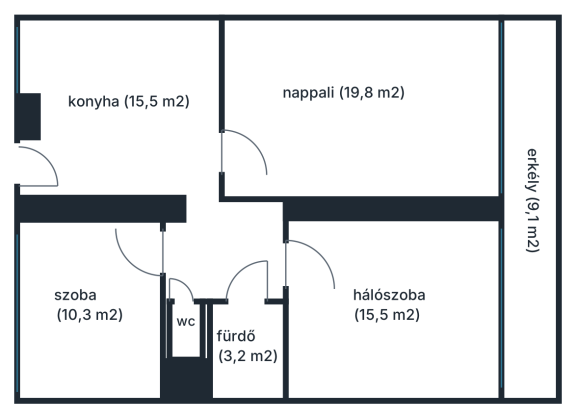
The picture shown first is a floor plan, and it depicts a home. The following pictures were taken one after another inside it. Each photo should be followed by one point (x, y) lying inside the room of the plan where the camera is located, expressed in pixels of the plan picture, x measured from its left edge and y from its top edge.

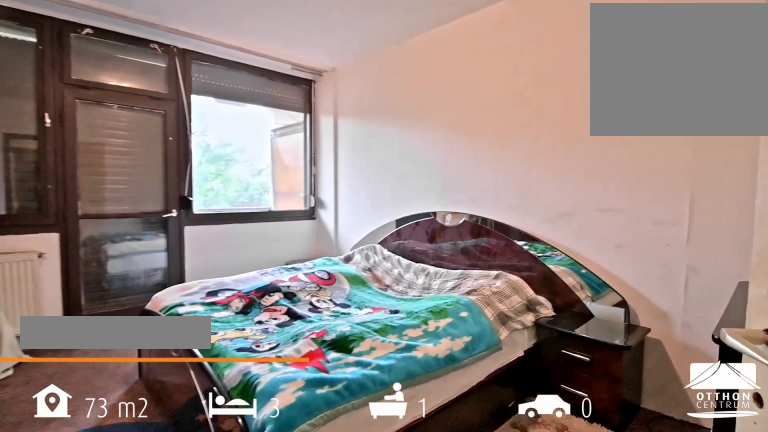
(397, 308)
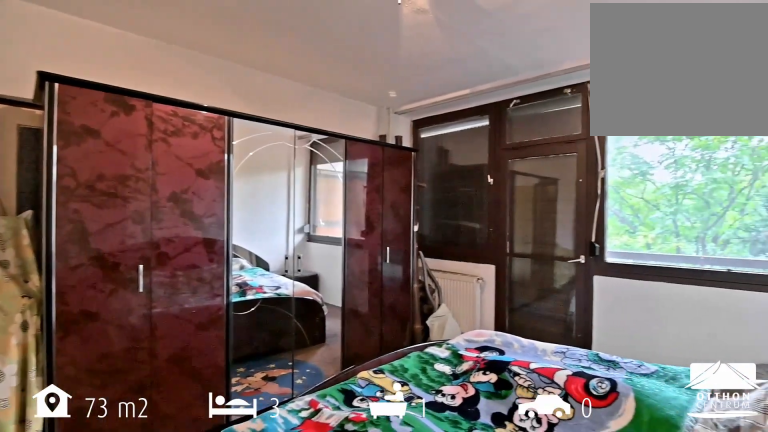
(397, 307)
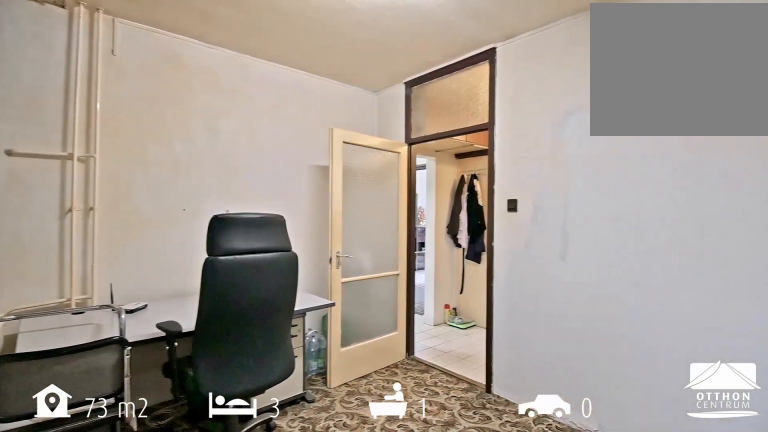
(90, 308)
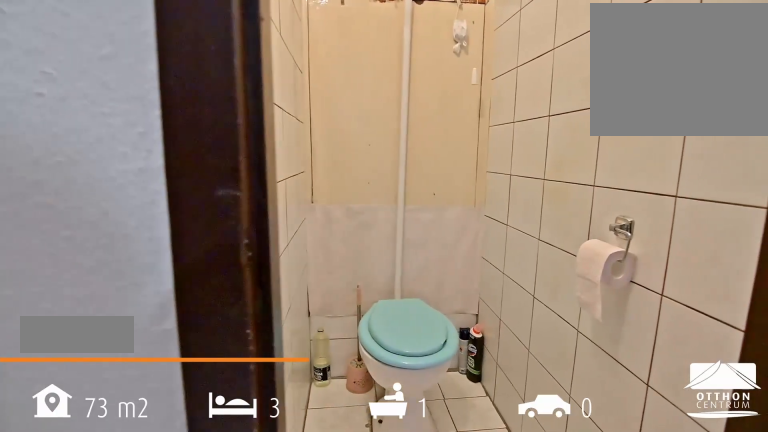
(185, 335)
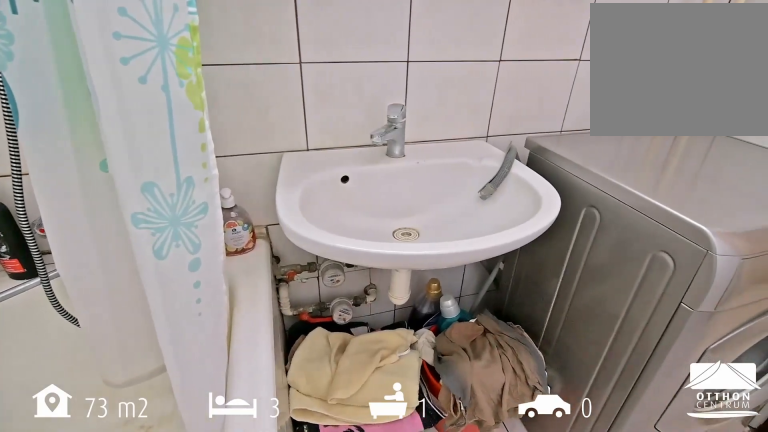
(247, 347)
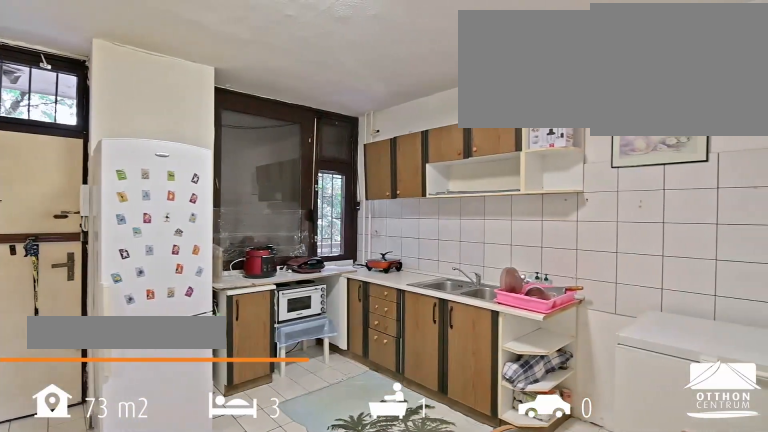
(122, 108)
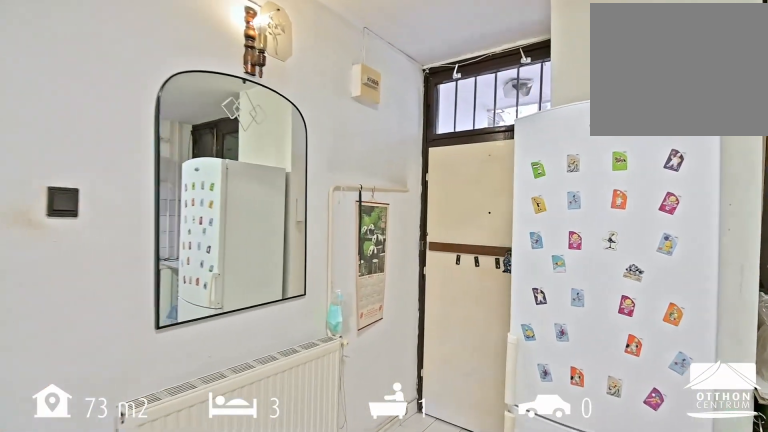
(122, 109)
